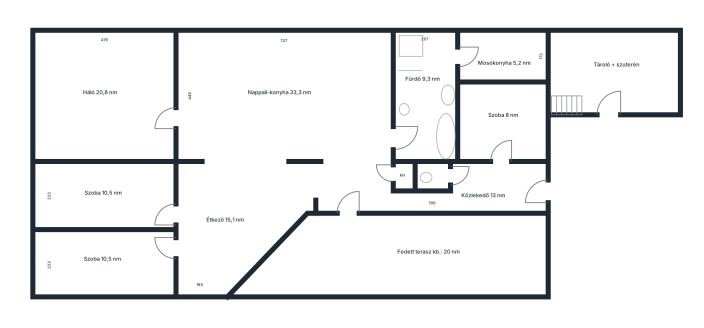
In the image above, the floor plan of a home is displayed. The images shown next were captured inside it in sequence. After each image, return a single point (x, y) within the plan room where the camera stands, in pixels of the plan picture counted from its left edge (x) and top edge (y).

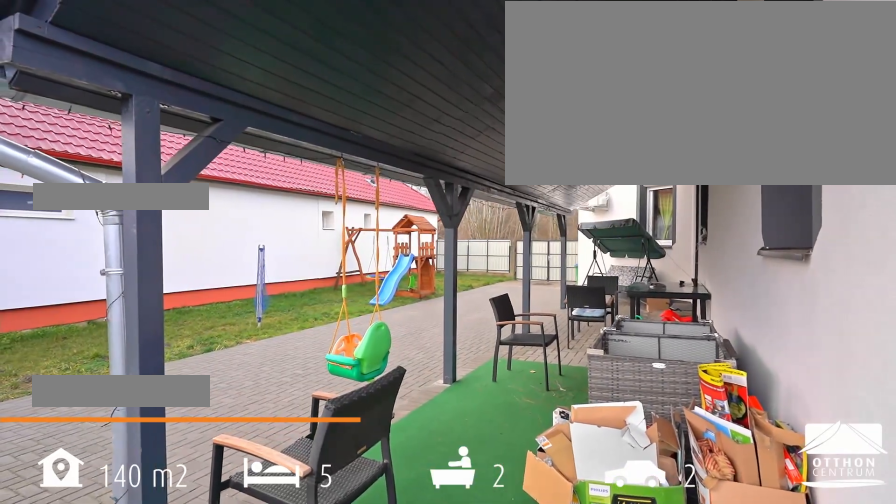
(425, 254)
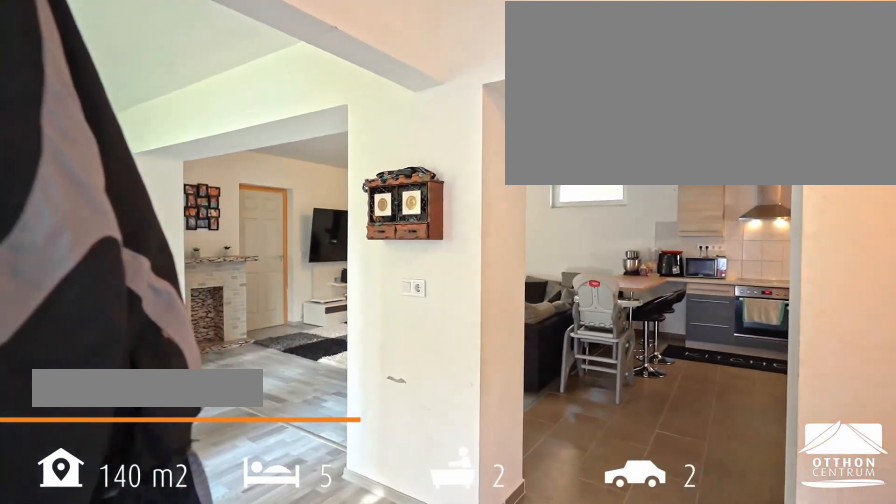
(429, 202)
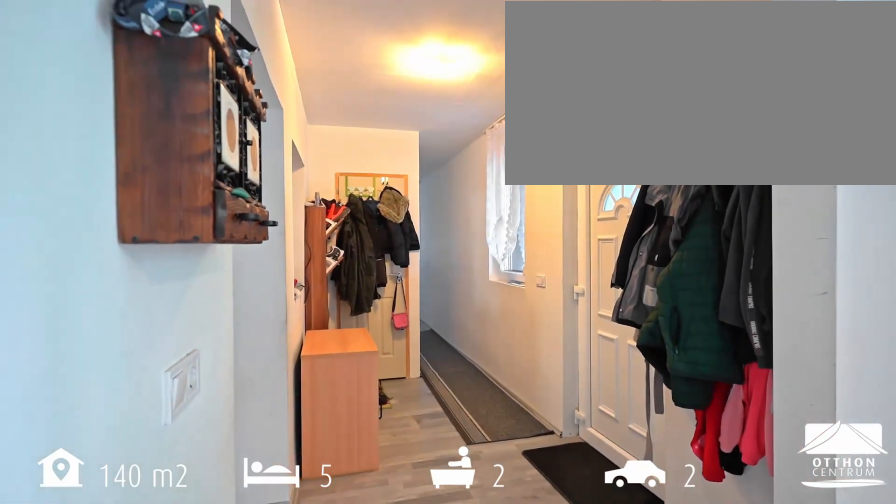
(429, 202)
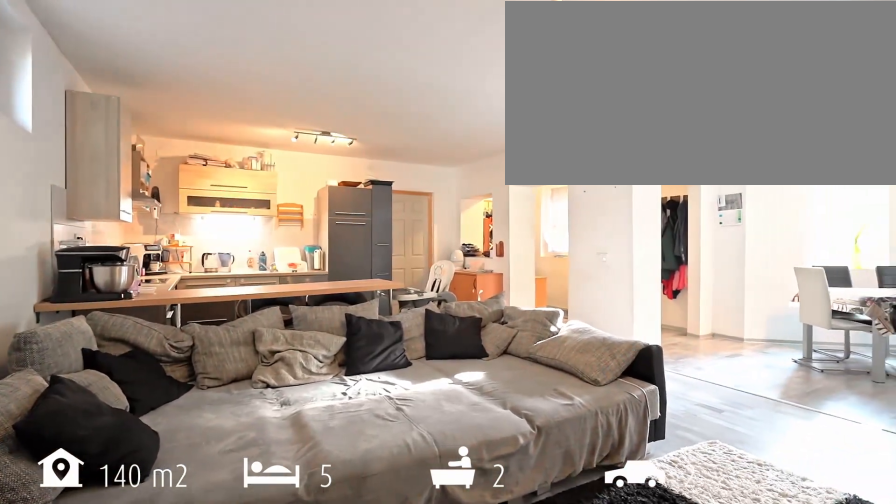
(285, 96)
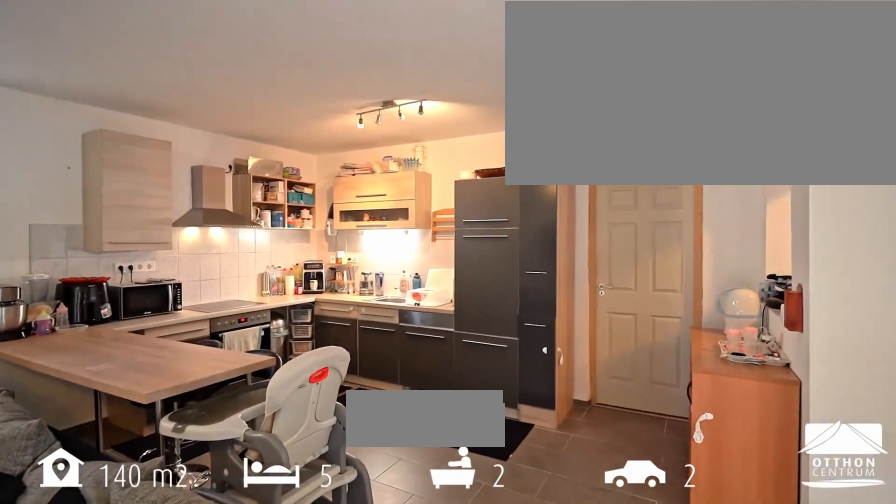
(285, 96)
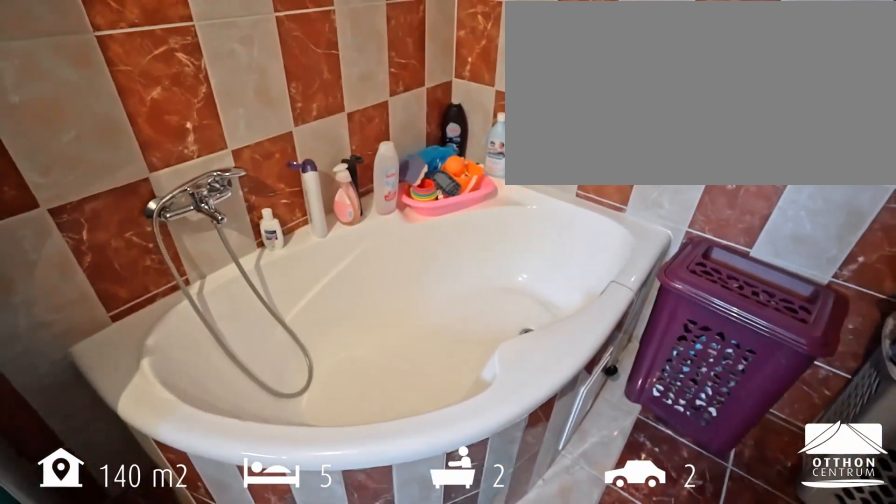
(425, 99)
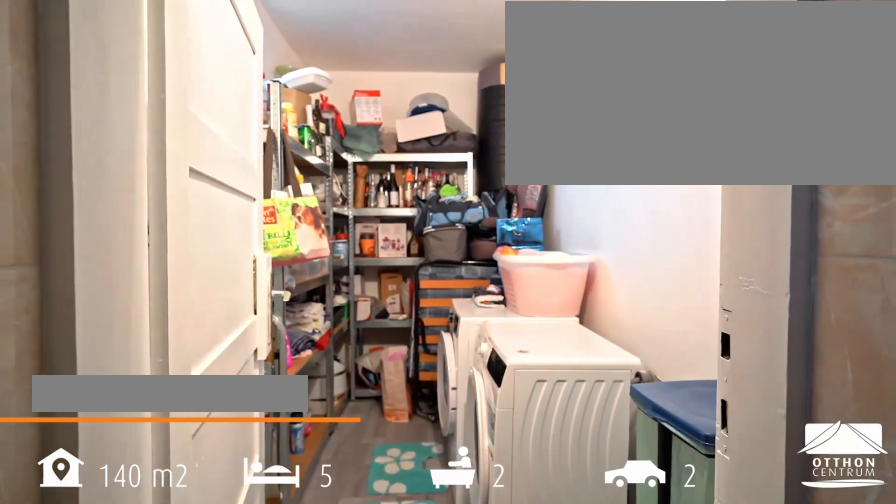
(502, 56)
